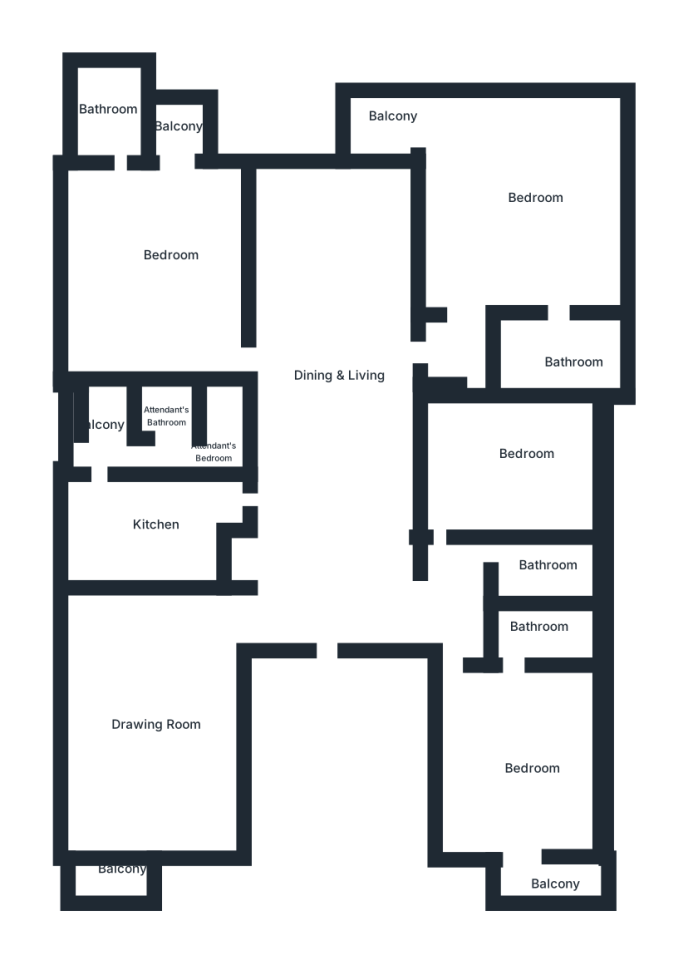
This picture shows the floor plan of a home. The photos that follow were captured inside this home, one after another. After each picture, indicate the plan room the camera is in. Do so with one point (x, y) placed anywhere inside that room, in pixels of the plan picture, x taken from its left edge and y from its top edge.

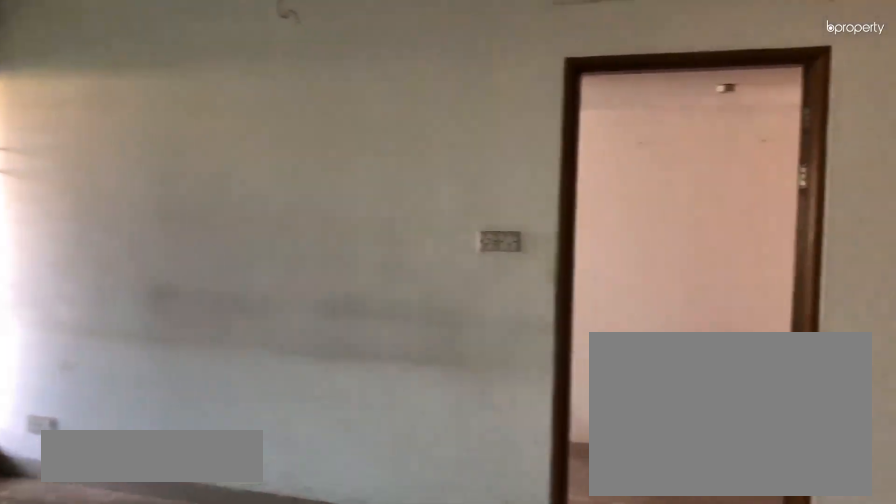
(327, 370)
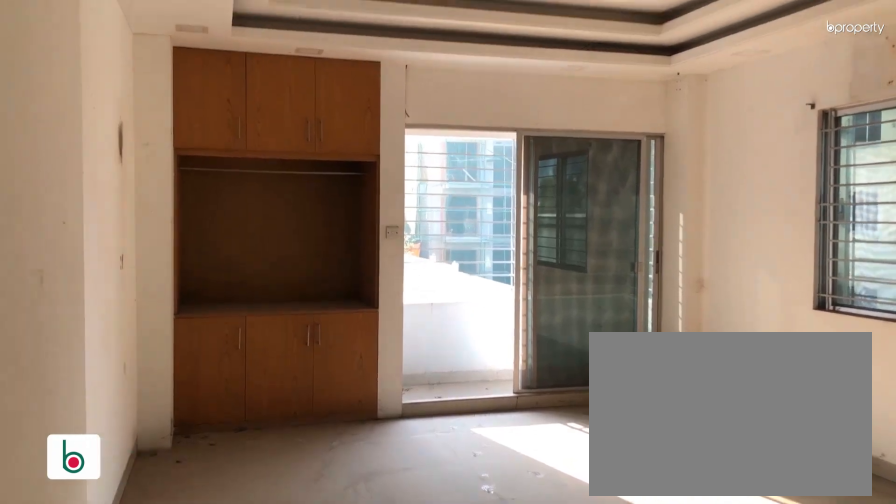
(155, 725)
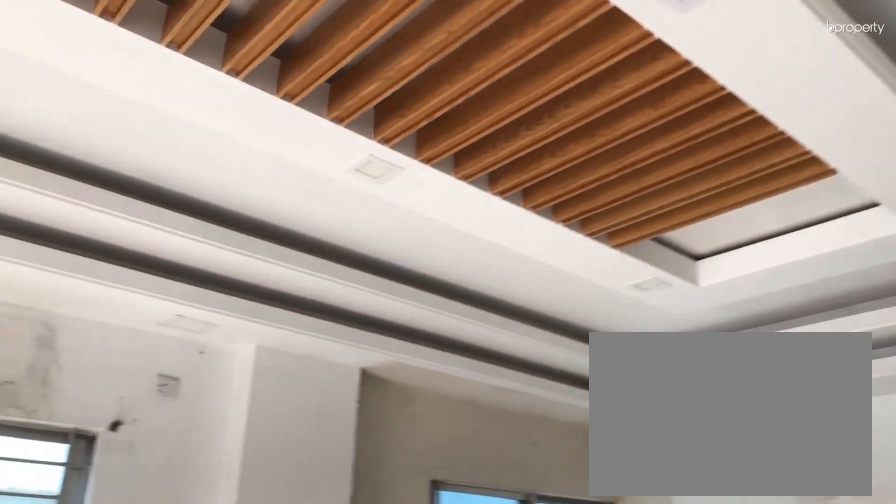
(155, 725)
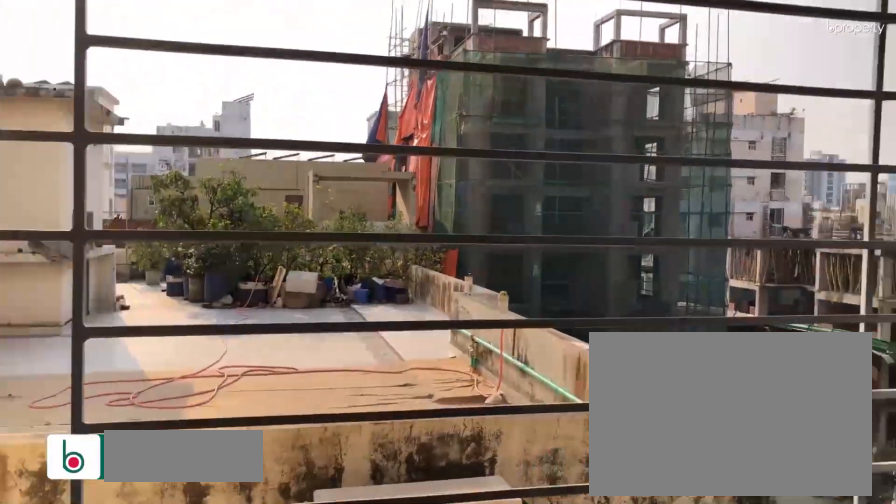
(110, 874)
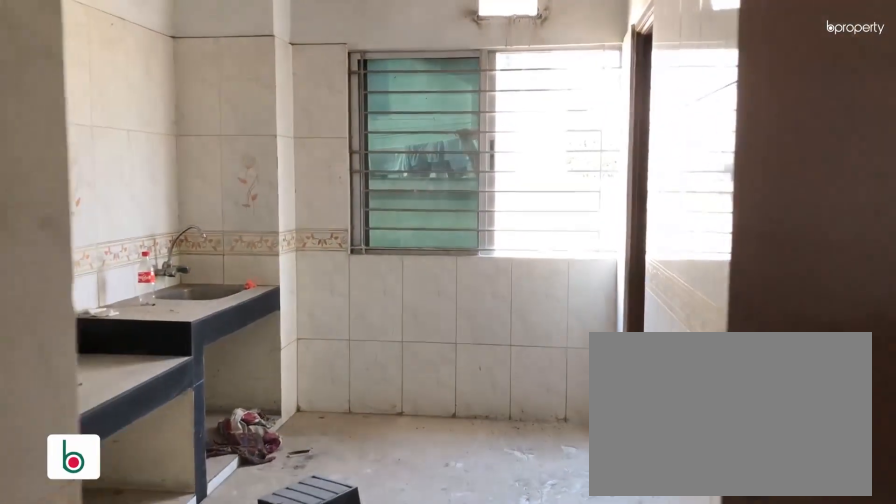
(157, 519)
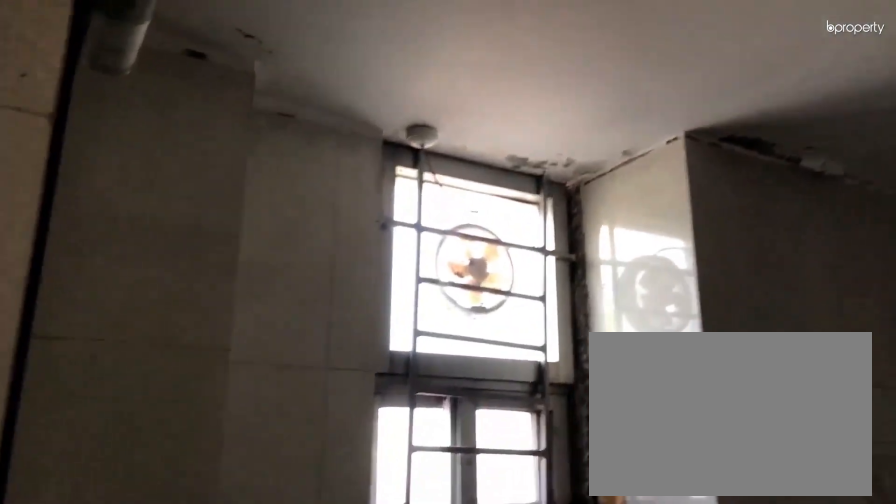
(109, 131)
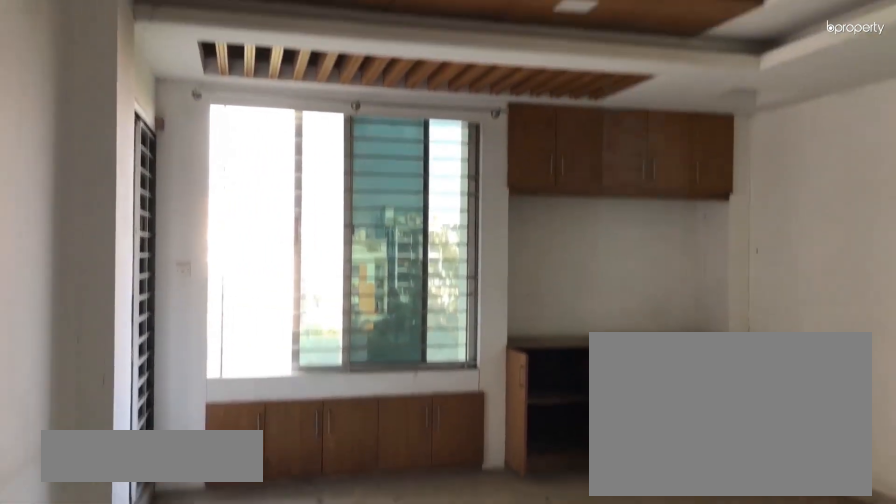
(546, 222)
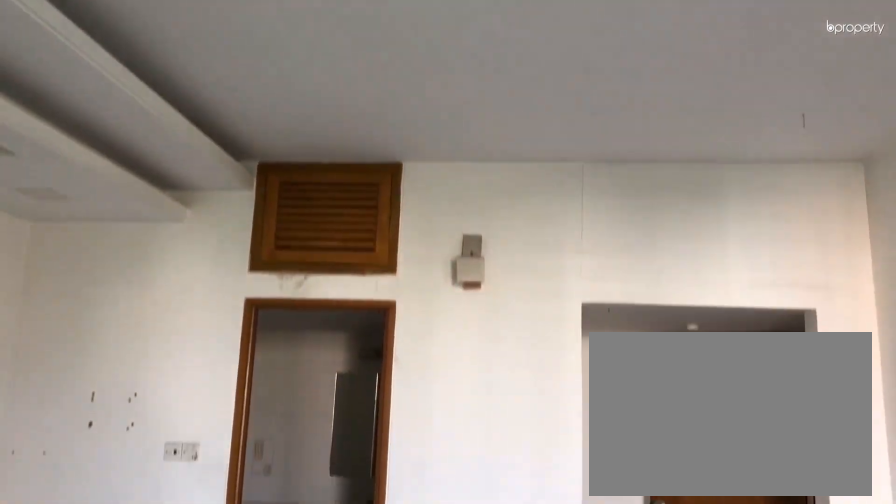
(546, 222)
